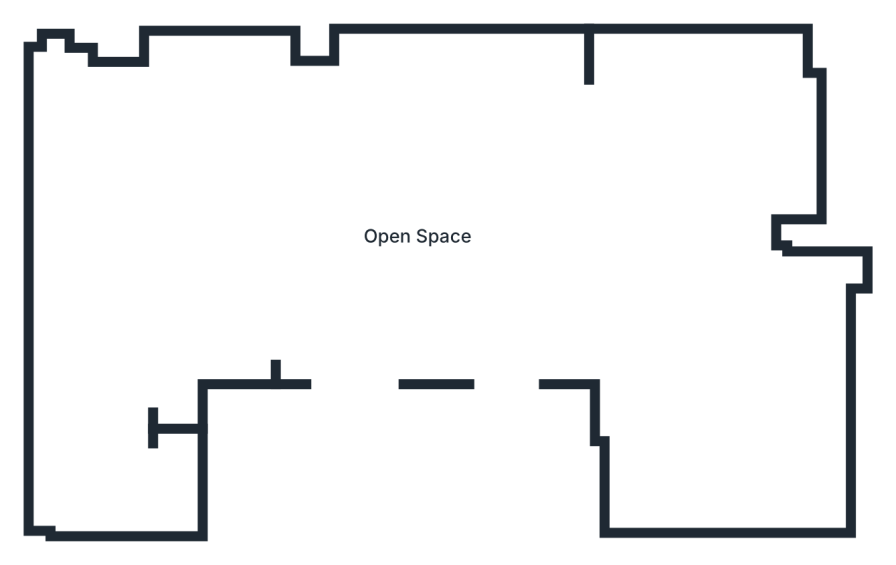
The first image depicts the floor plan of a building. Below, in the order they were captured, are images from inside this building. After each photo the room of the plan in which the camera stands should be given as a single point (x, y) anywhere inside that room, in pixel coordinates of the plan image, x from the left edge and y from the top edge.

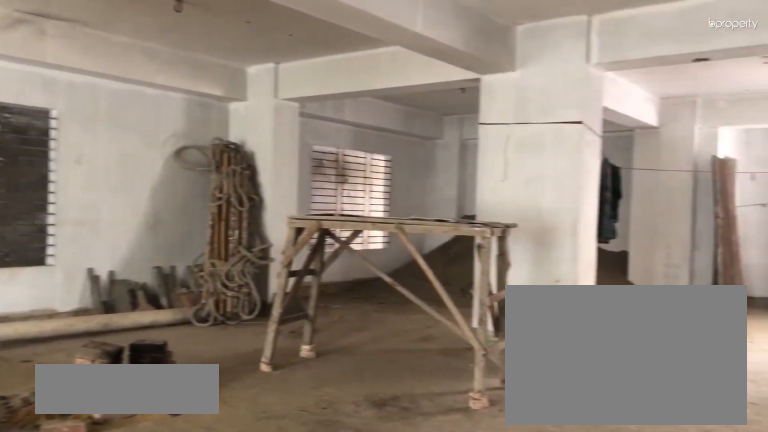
(417, 238)
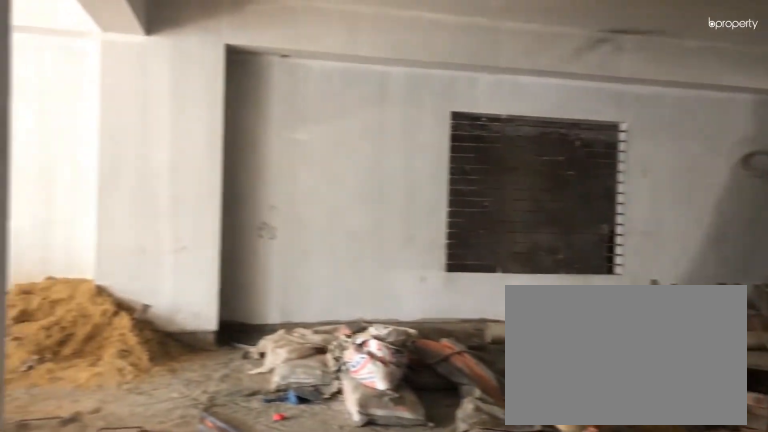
(417, 238)
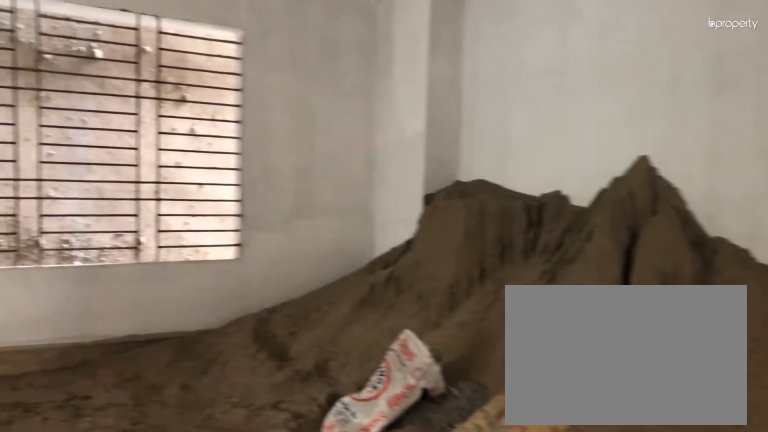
(650, 205)
